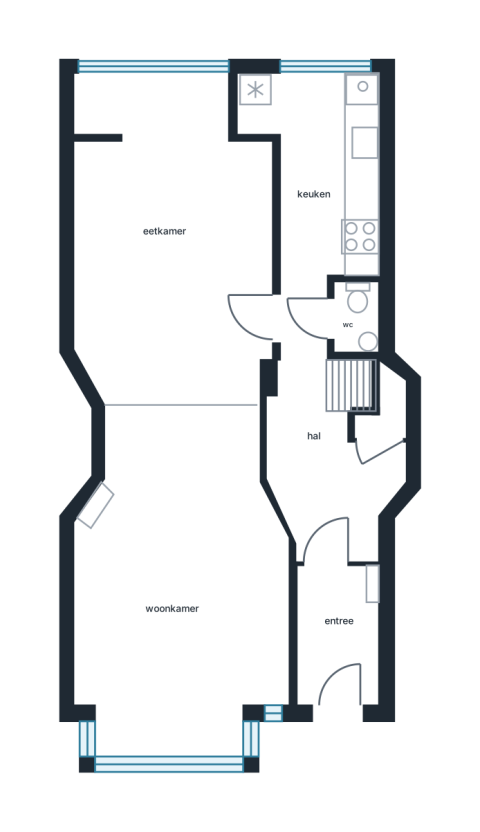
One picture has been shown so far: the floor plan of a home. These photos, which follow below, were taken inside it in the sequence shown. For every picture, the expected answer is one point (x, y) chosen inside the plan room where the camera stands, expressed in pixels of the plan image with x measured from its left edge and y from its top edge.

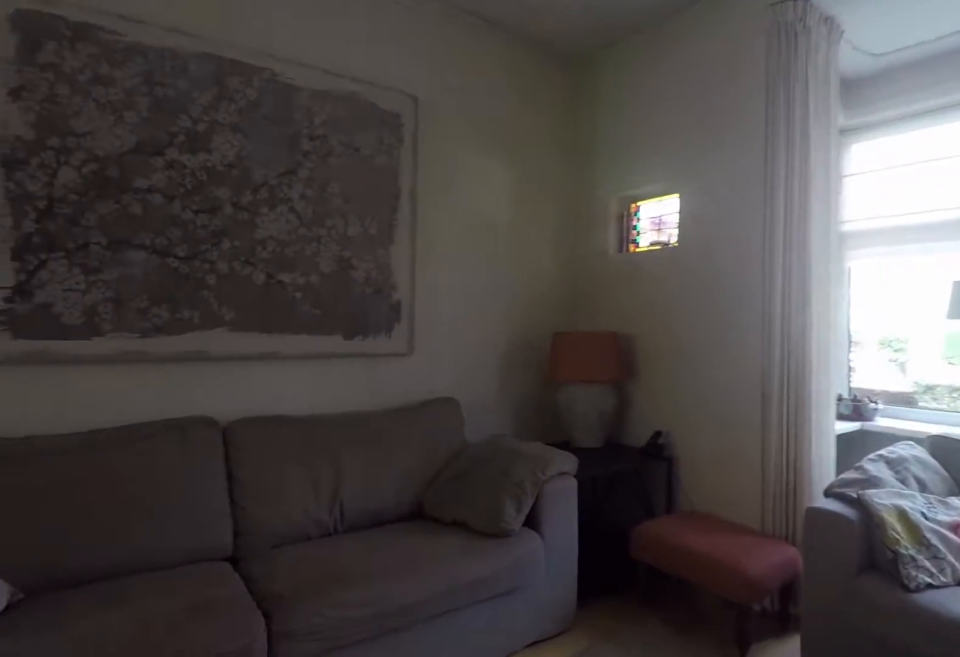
(186, 460)
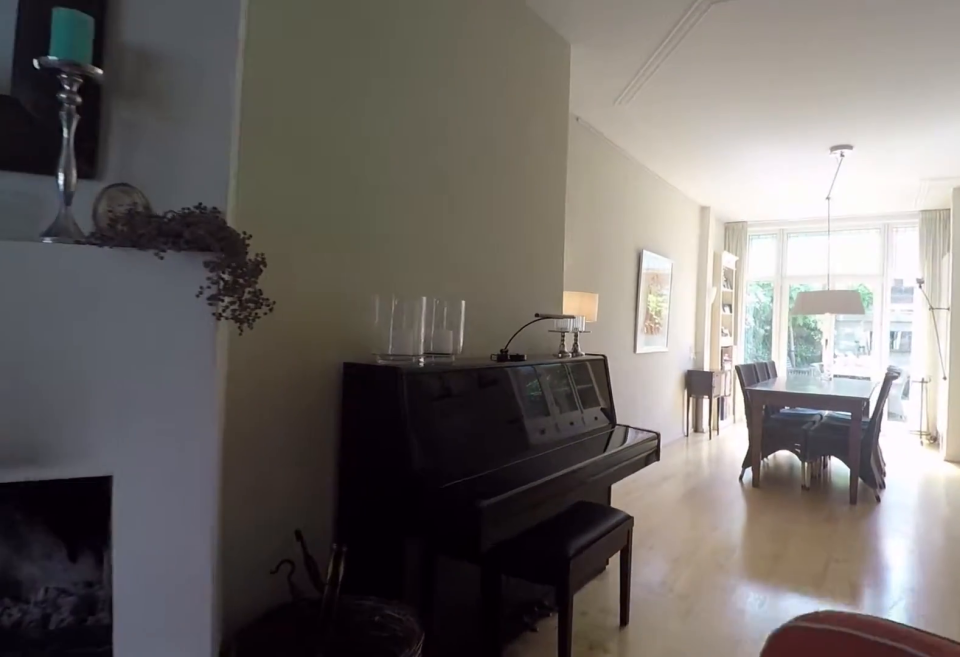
(186, 460)
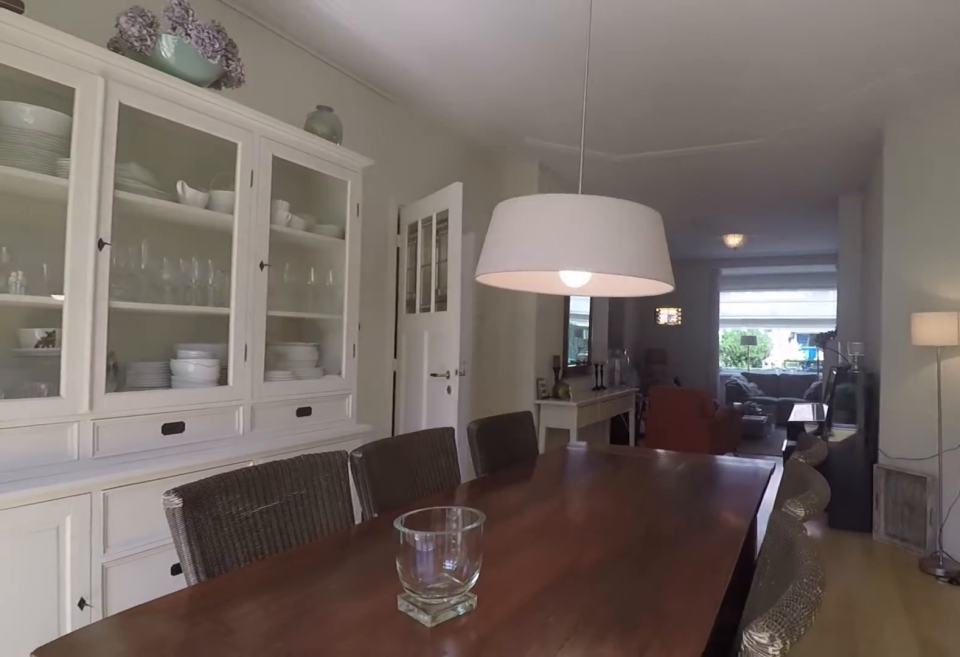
(170, 244)
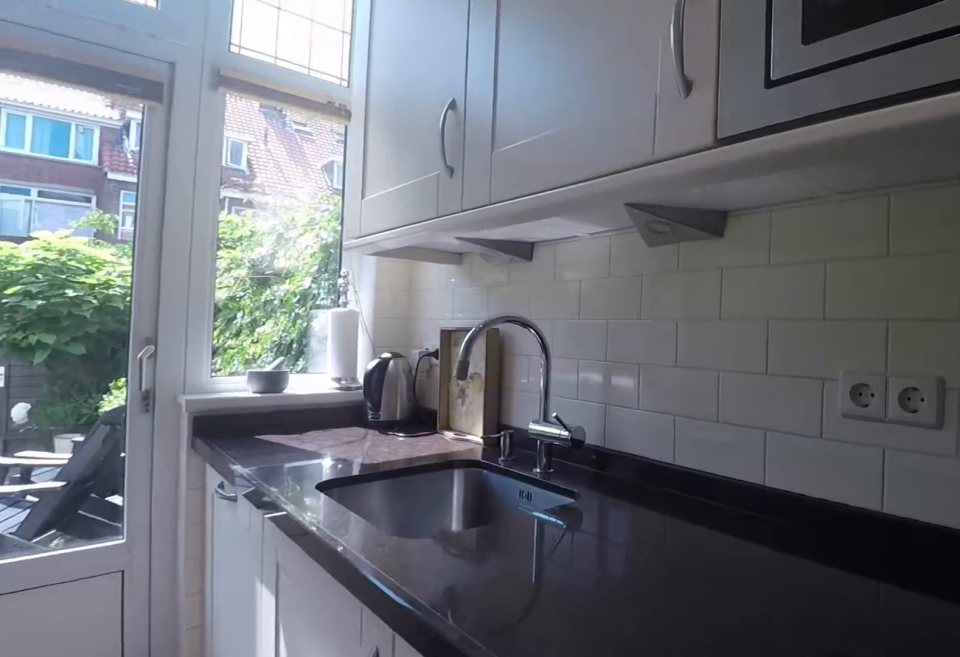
(338, 172)
